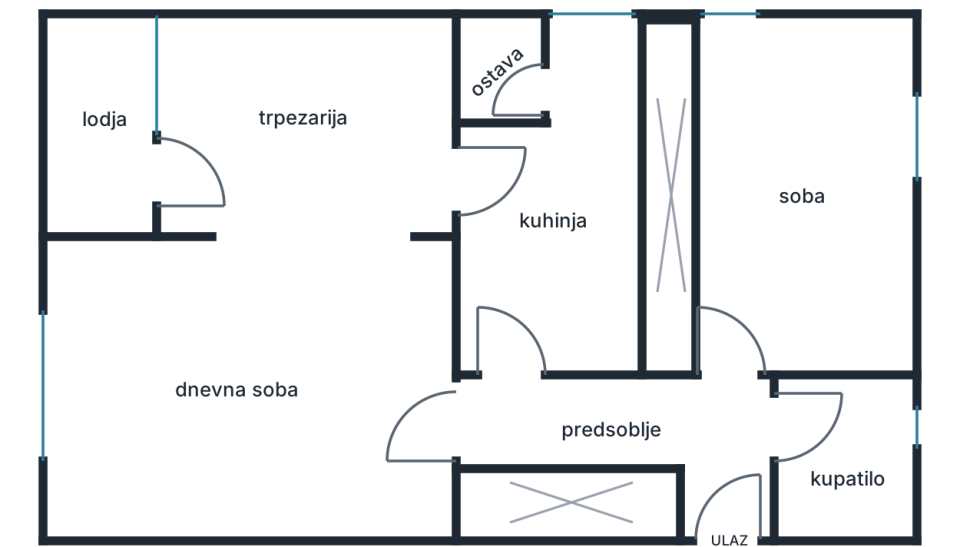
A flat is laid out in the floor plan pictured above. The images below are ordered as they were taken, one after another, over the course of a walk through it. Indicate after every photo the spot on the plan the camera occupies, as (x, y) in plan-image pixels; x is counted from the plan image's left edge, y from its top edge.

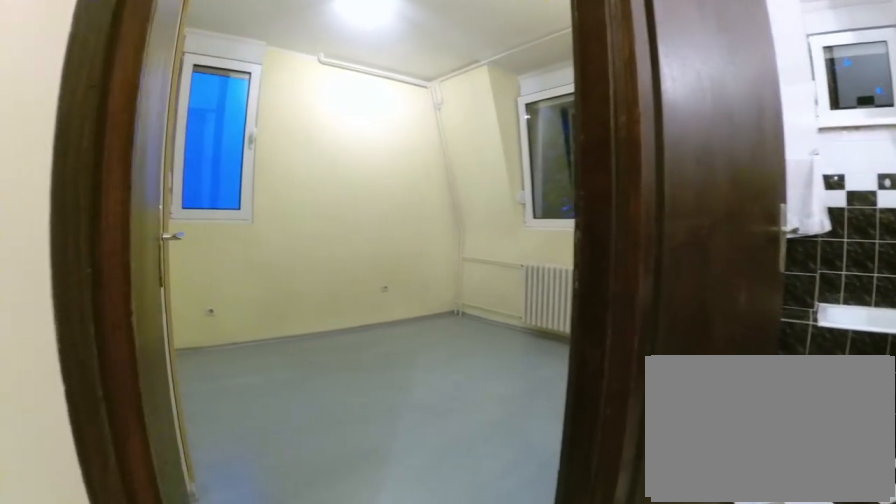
(671, 421)
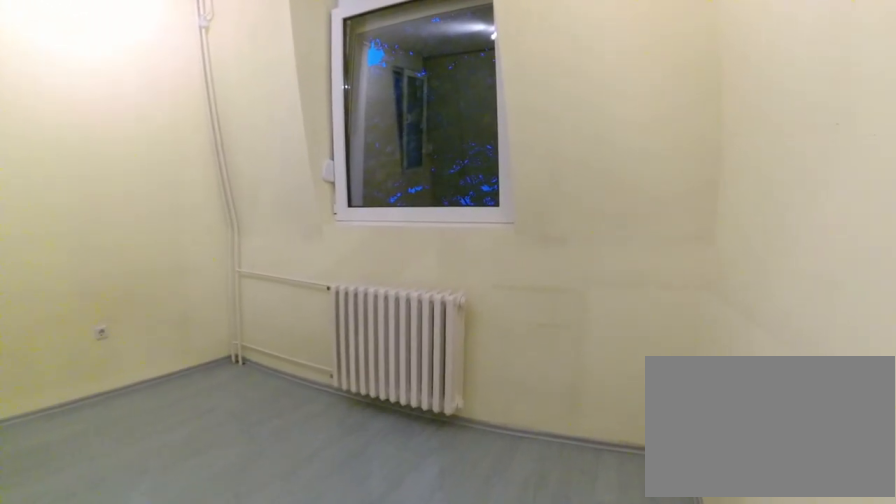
(775, 350)
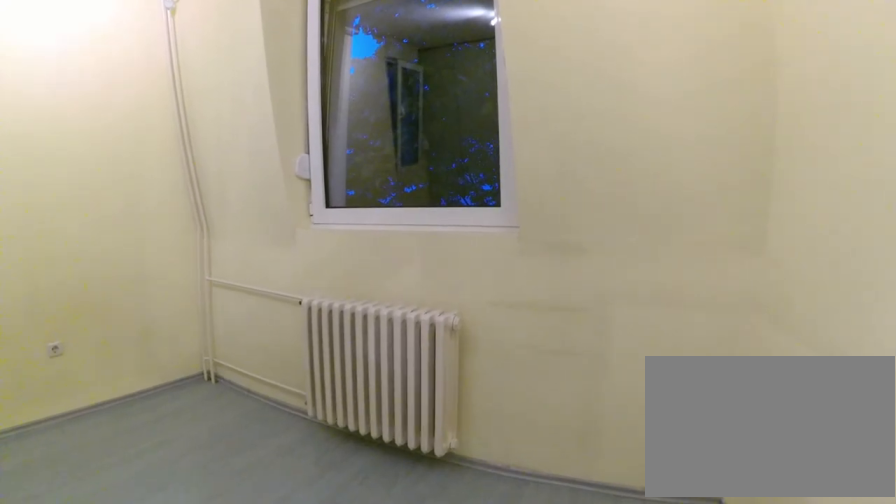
(813, 356)
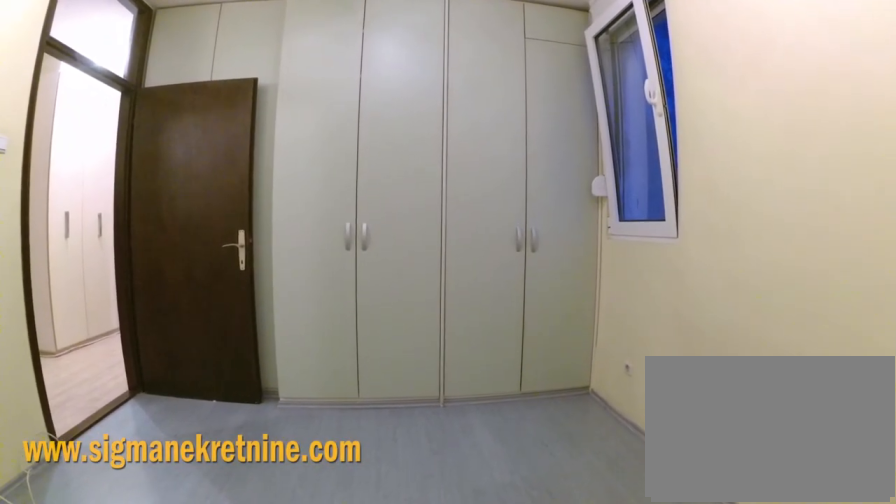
(883, 282)
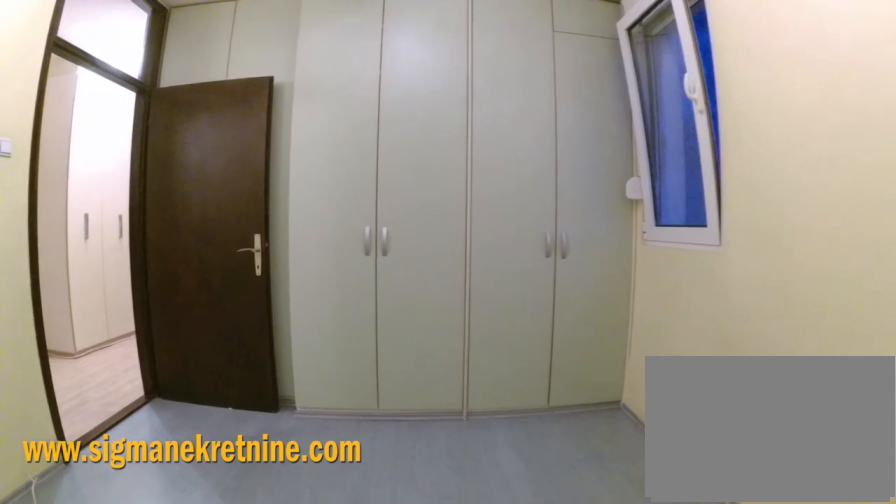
(876, 282)
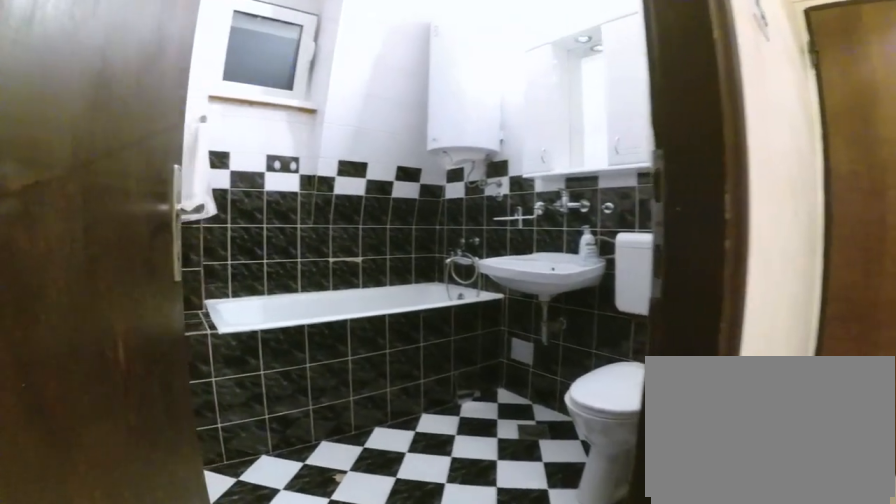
(744, 391)
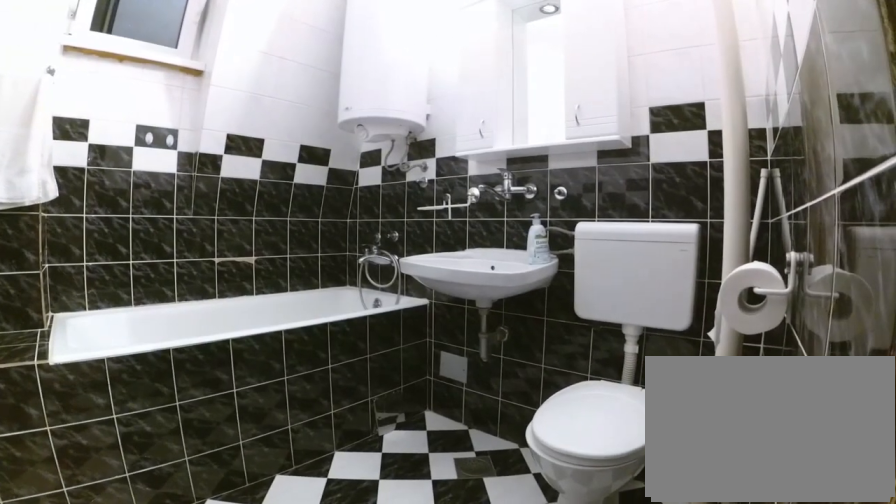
(785, 406)
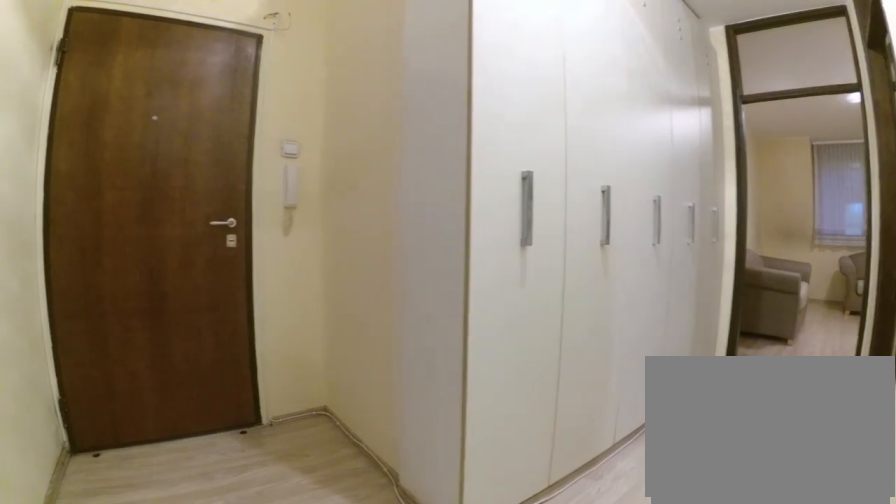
(742, 400)
